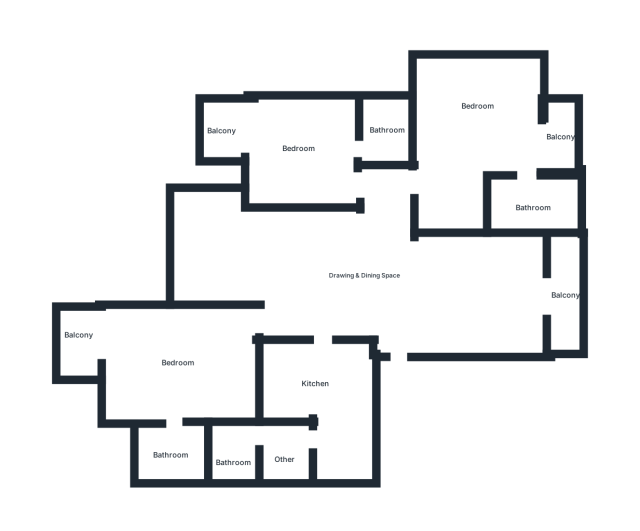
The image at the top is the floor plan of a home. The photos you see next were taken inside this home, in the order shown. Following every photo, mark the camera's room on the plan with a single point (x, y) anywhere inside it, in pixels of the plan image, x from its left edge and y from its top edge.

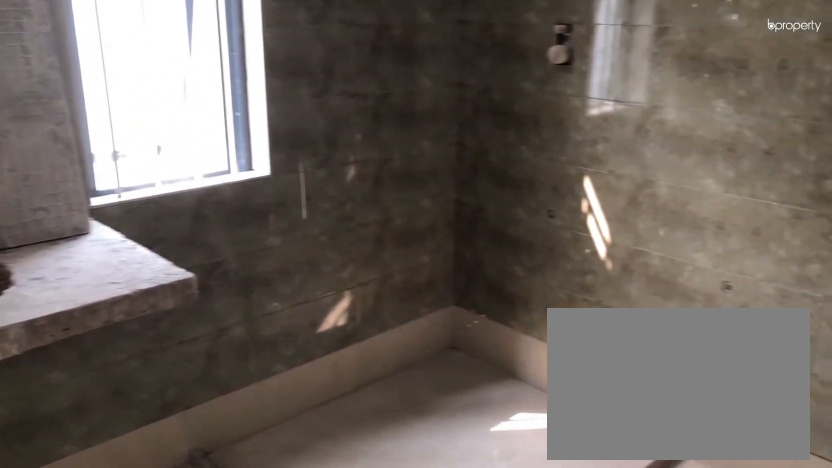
(181, 450)
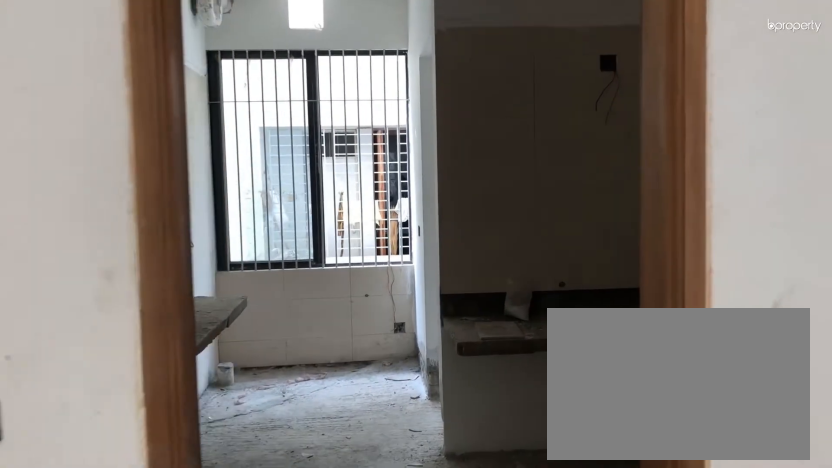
(323, 321)
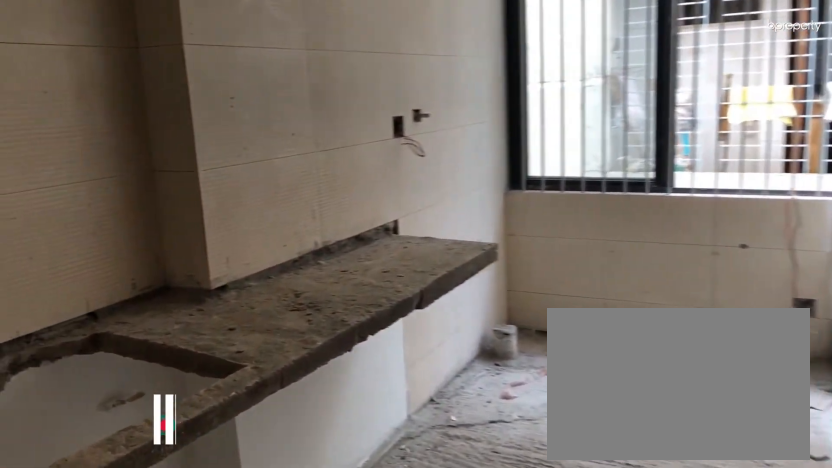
(321, 388)
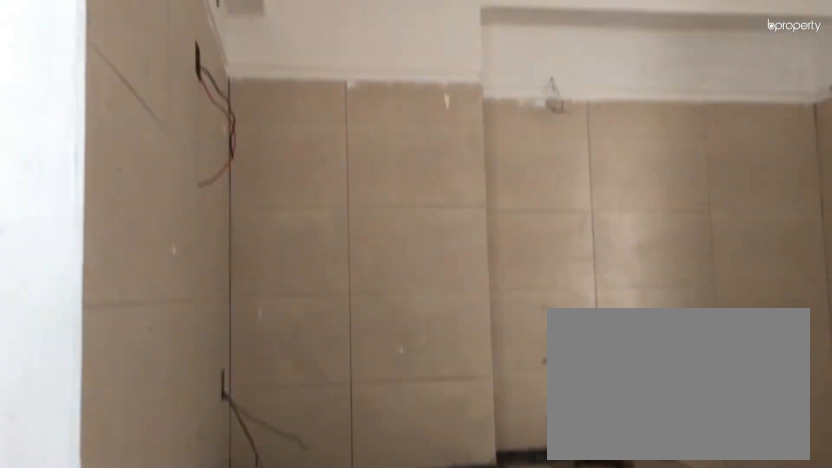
(322, 388)
